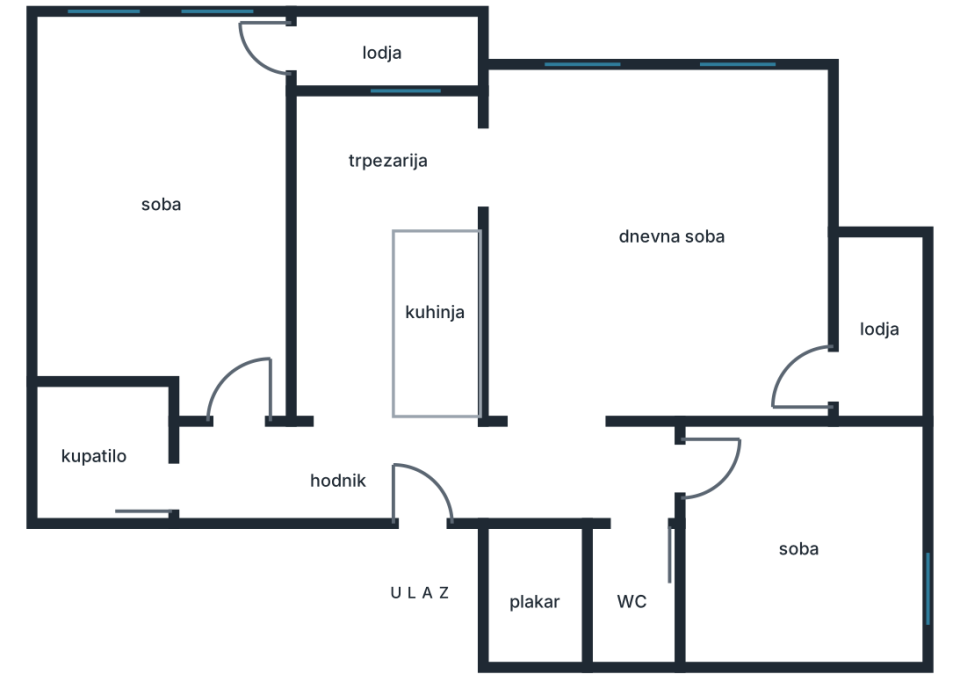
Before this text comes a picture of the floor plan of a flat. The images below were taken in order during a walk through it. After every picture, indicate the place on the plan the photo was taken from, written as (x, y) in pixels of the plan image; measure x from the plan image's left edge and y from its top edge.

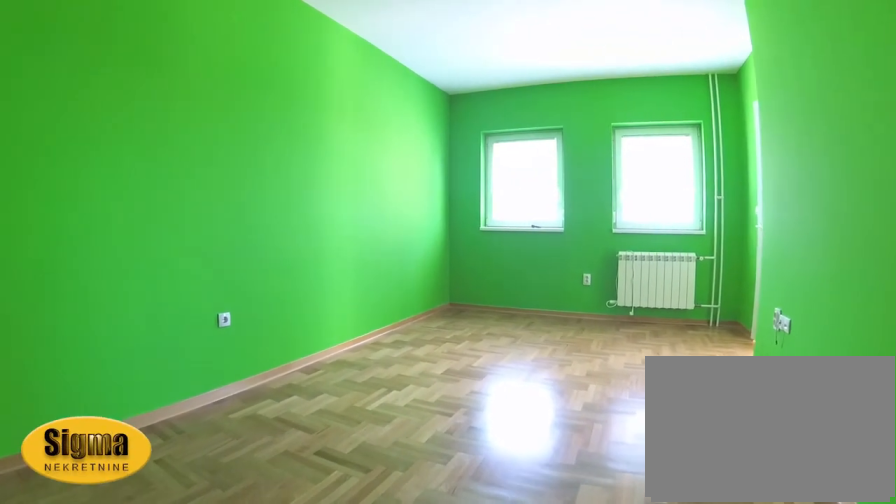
(223, 380)
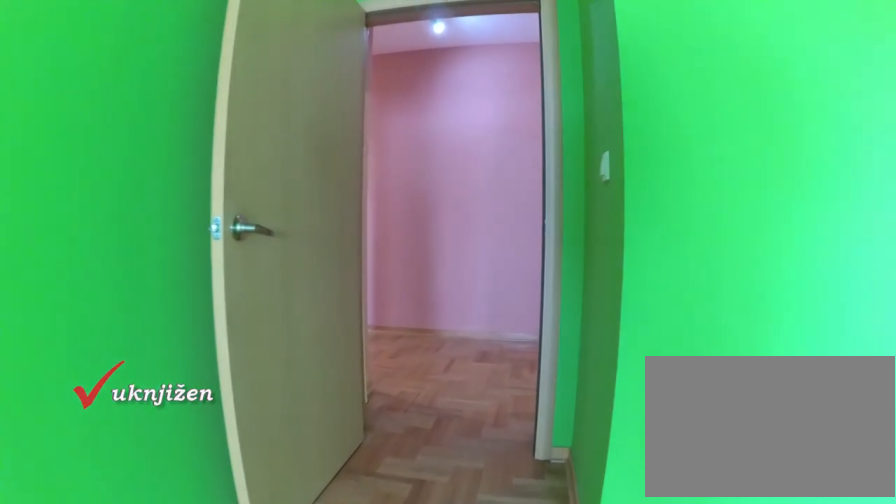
(218, 310)
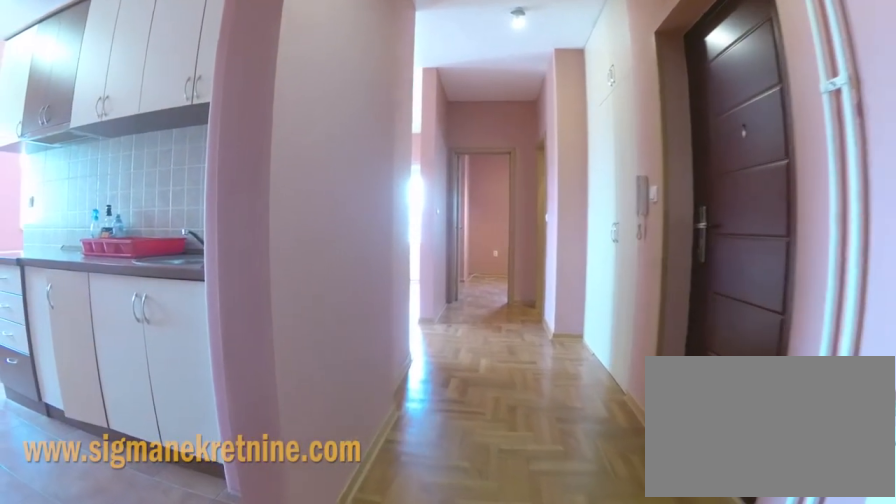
(320, 484)
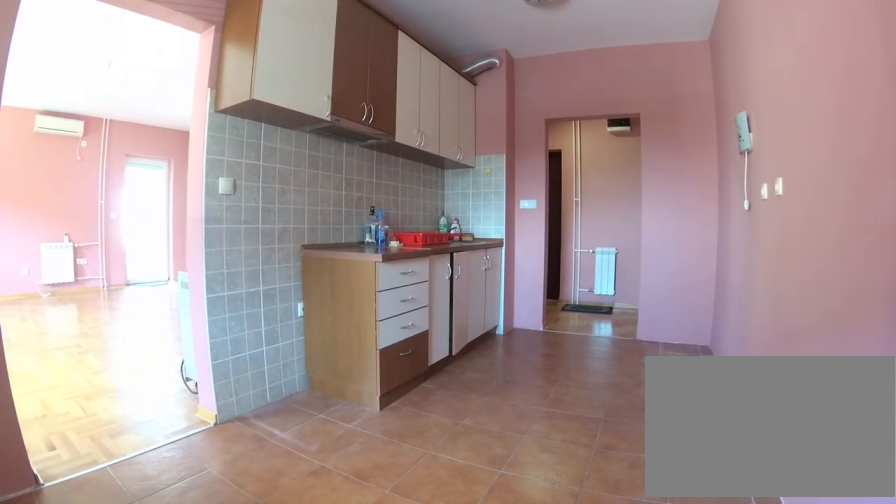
(327, 128)
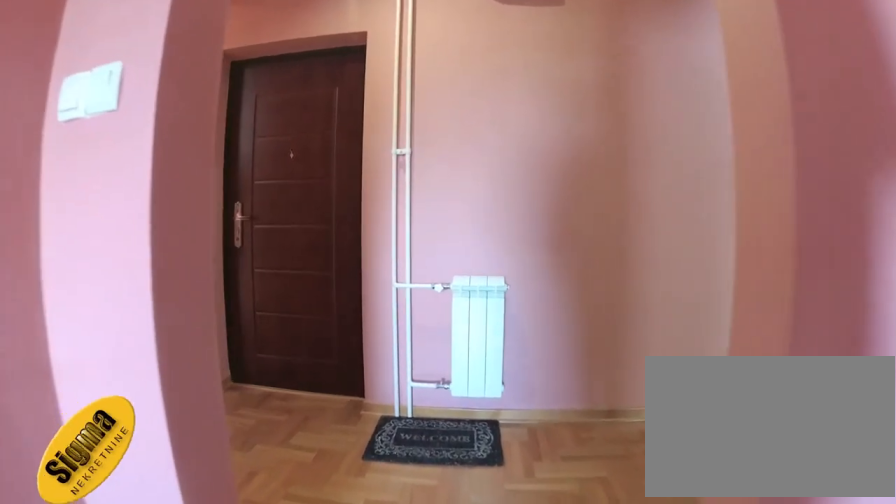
(344, 356)
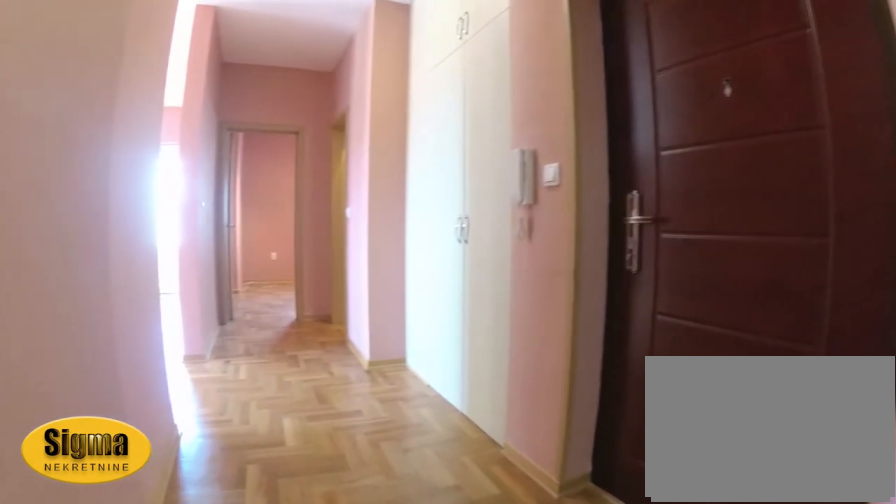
(328, 456)
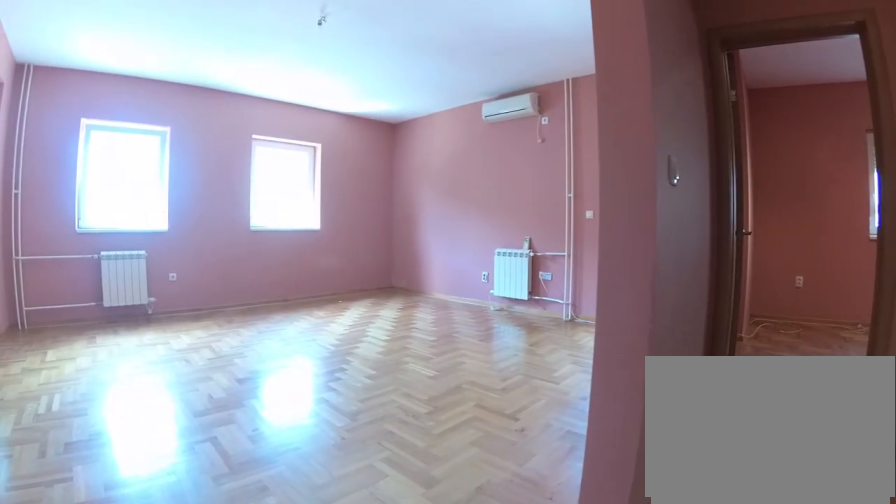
(518, 470)
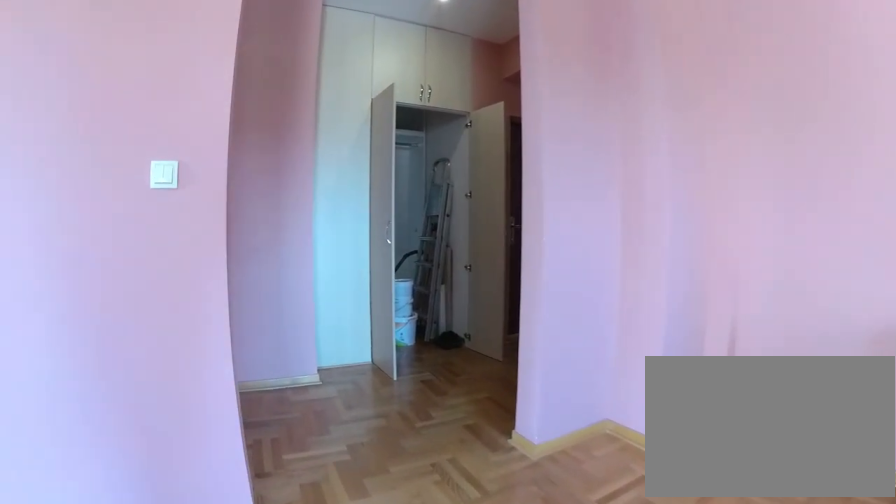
(579, 326)
